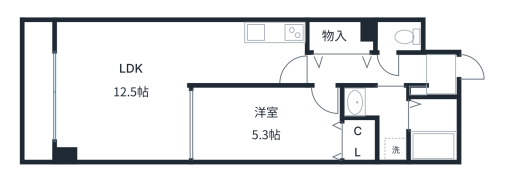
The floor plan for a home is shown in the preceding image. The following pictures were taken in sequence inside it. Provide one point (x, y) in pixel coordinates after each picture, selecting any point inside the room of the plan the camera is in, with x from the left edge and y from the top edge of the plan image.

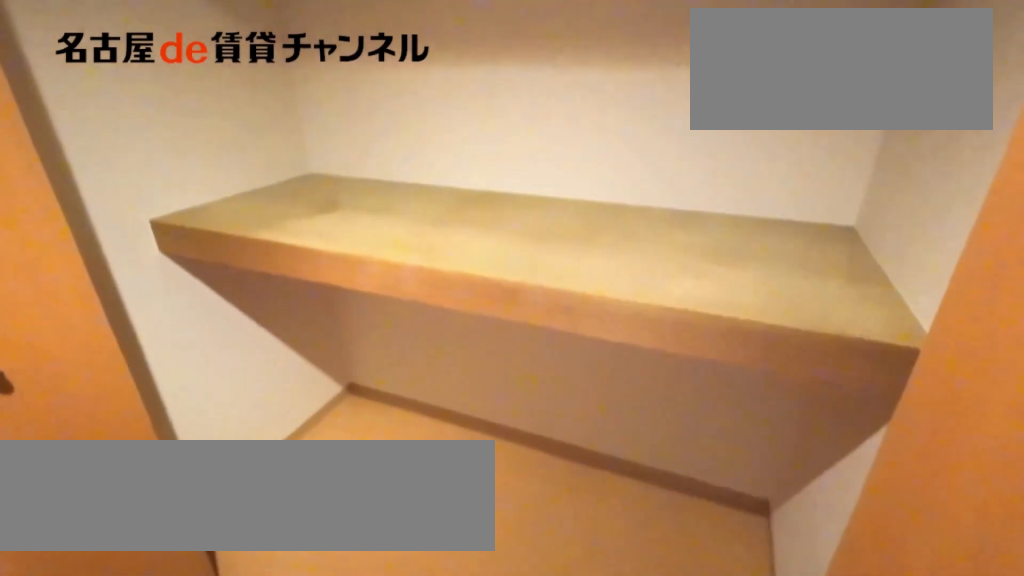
(338, 37)
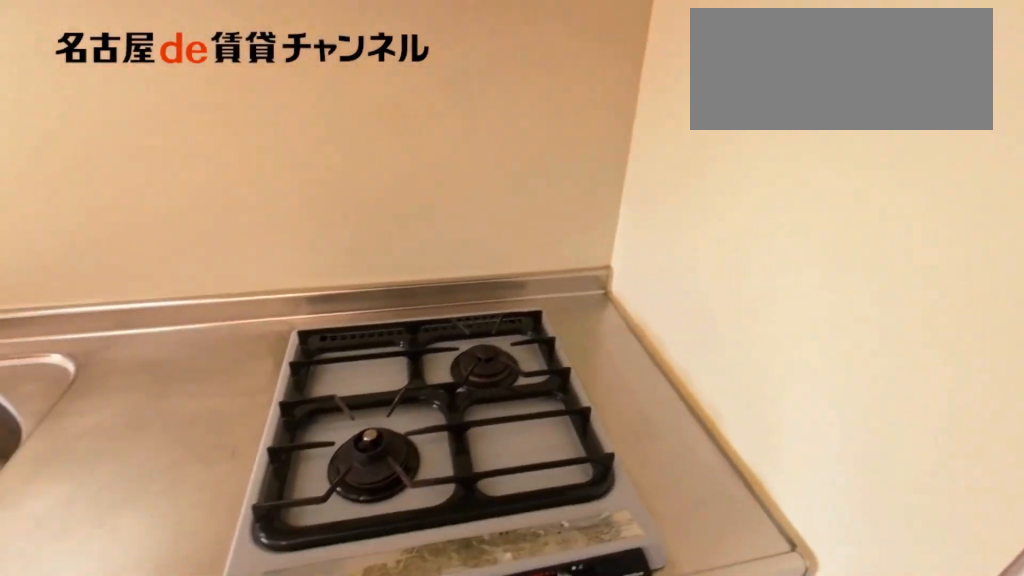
(275, 33)
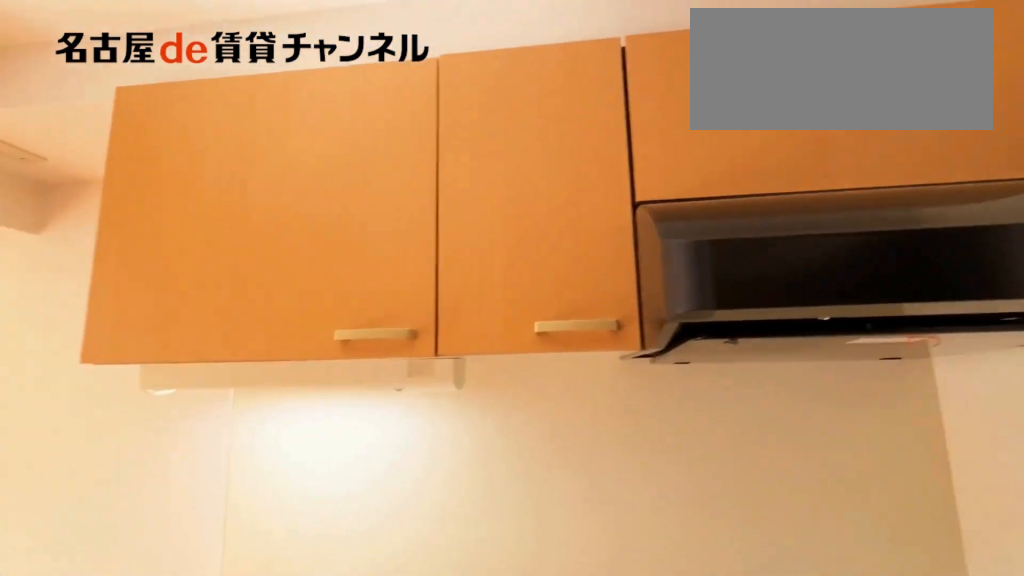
(275, 33)
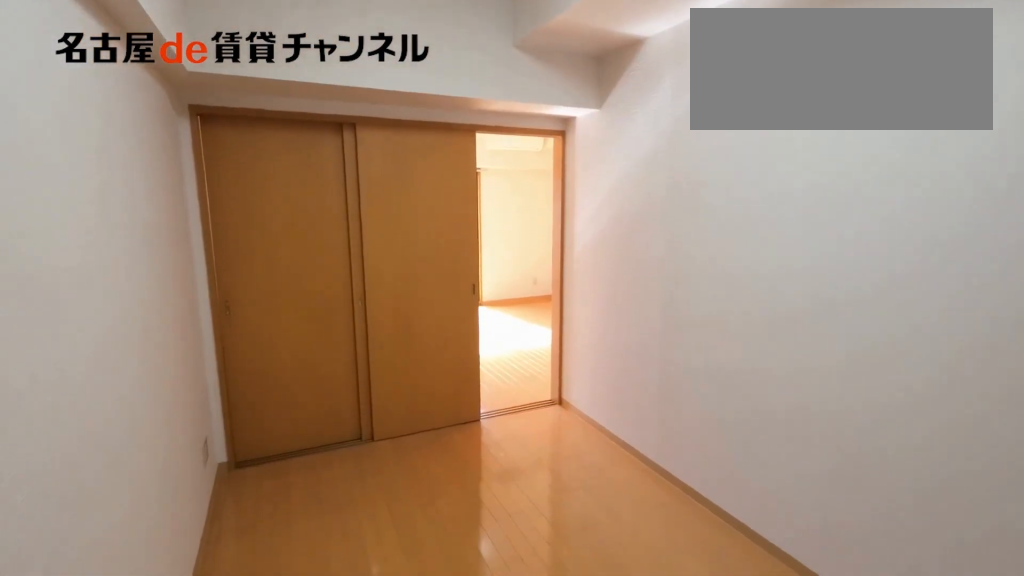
(266, 124)
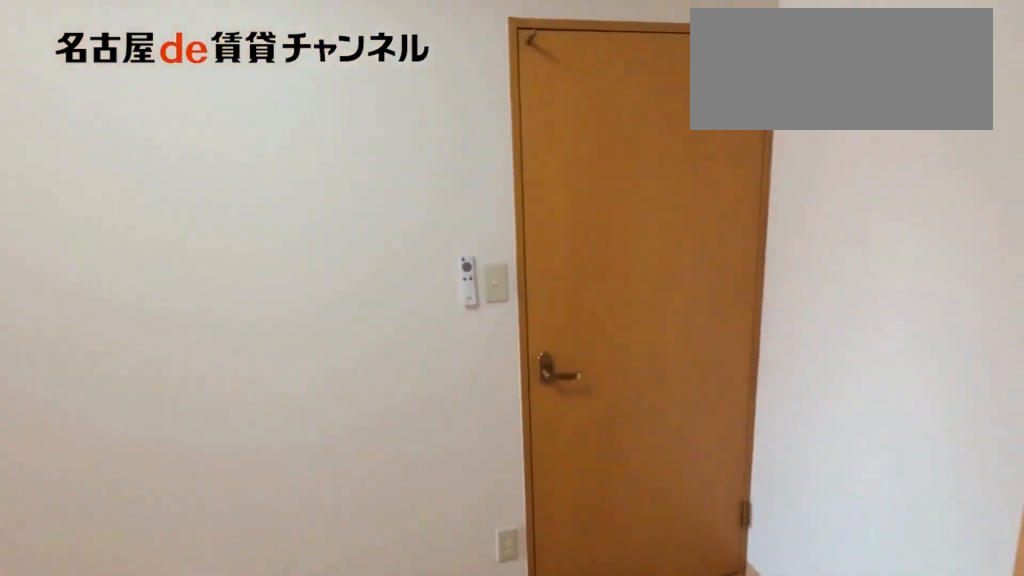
(266, 124)
